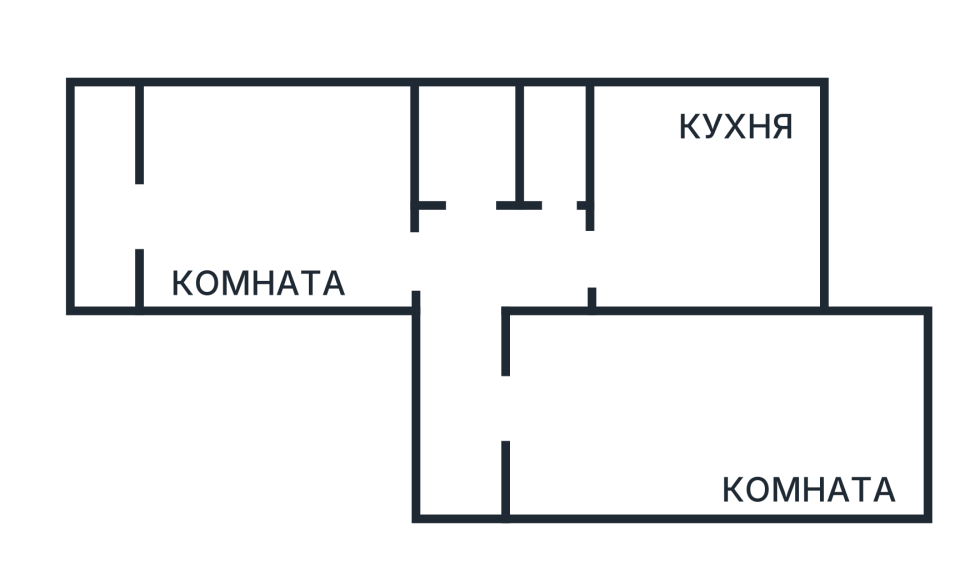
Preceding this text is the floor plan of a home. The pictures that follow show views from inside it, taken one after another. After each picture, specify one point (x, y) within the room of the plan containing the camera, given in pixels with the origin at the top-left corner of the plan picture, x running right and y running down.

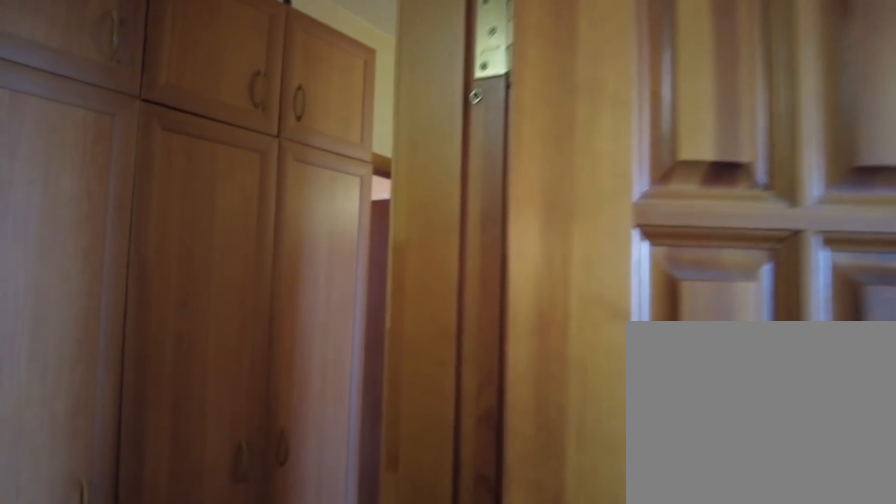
(512, 426)
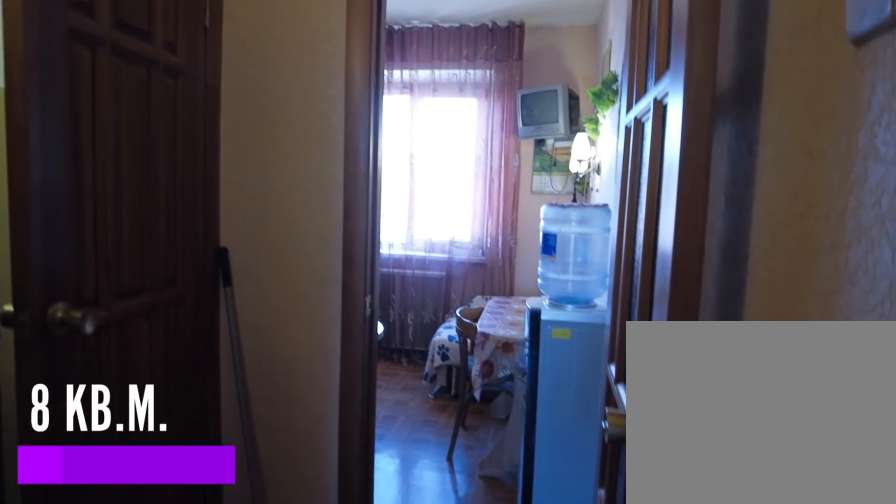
(471, 338)
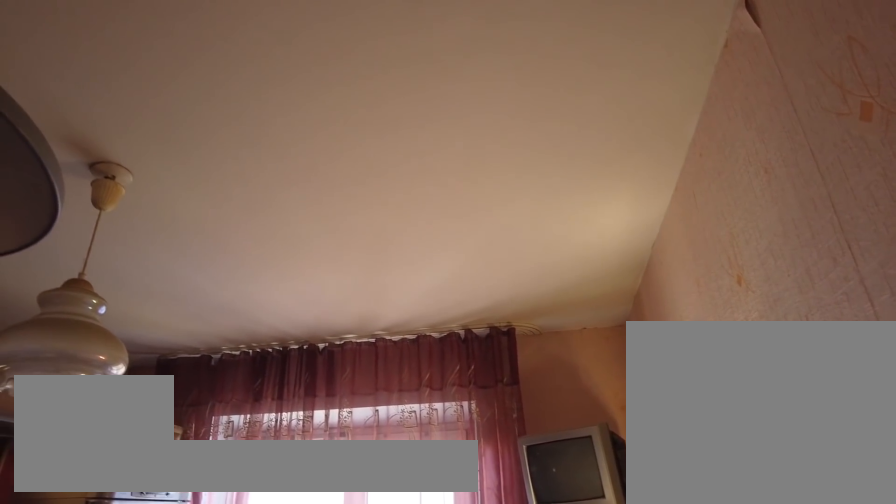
(646, 263)
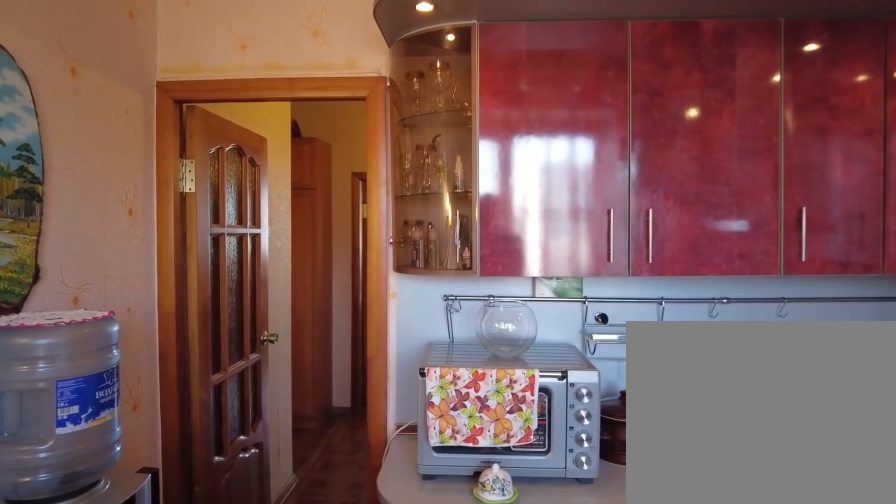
(646, 263)
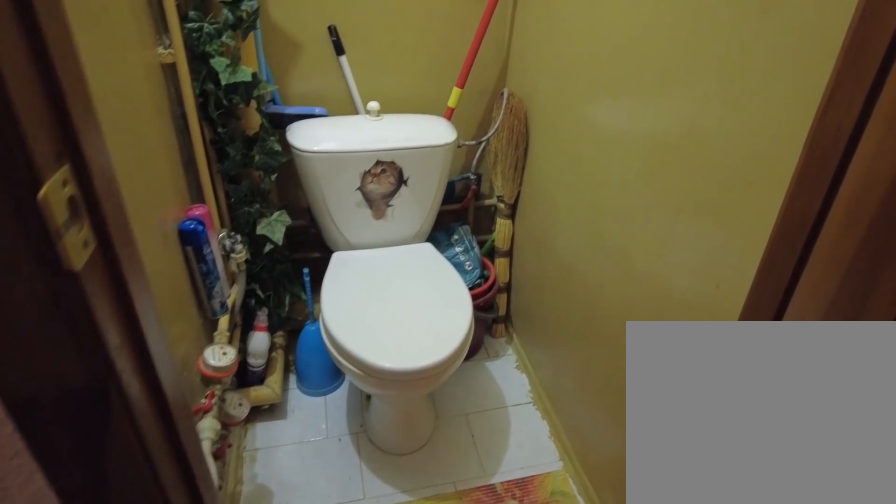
(558, 260)
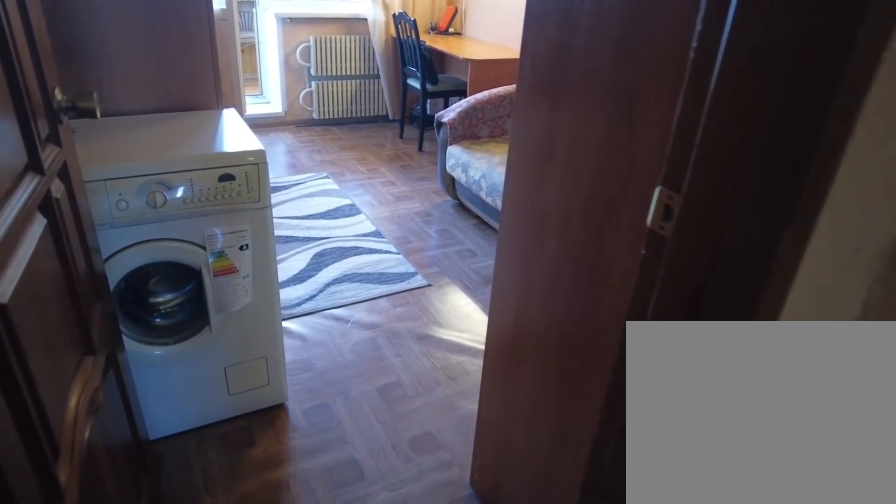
(443, 253)
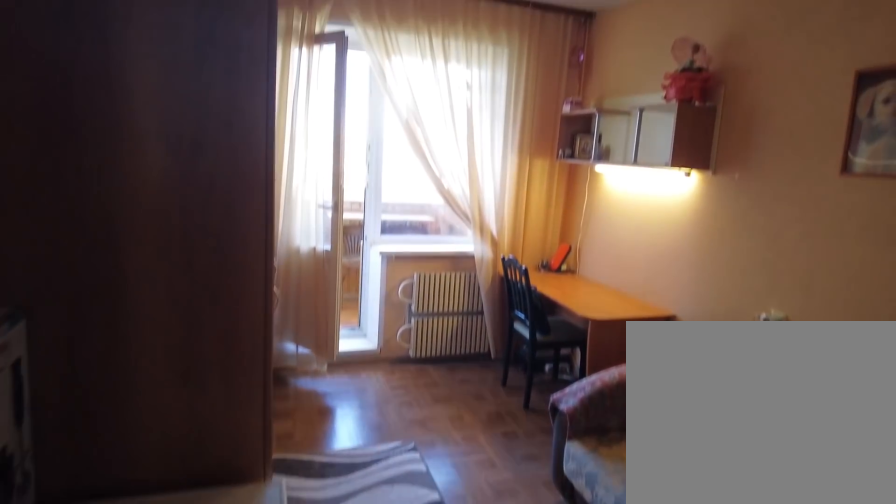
(305, 230)
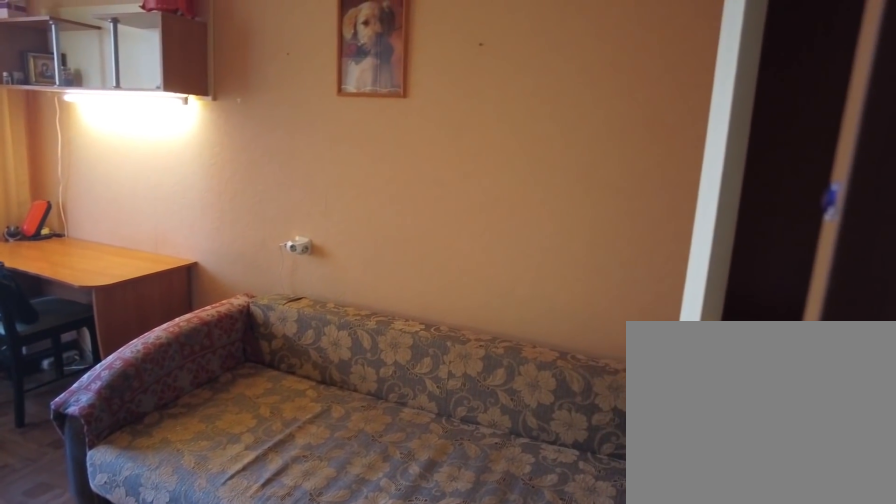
(305, 230)
